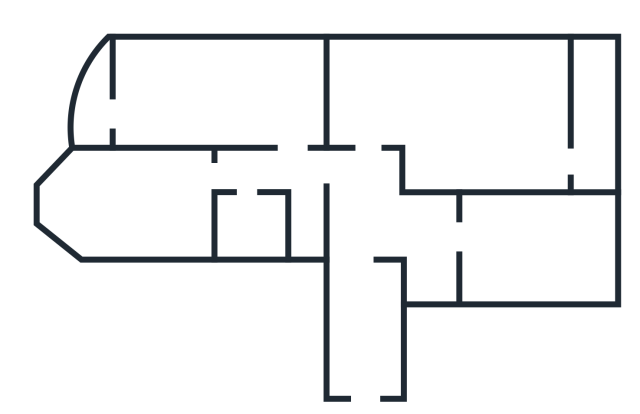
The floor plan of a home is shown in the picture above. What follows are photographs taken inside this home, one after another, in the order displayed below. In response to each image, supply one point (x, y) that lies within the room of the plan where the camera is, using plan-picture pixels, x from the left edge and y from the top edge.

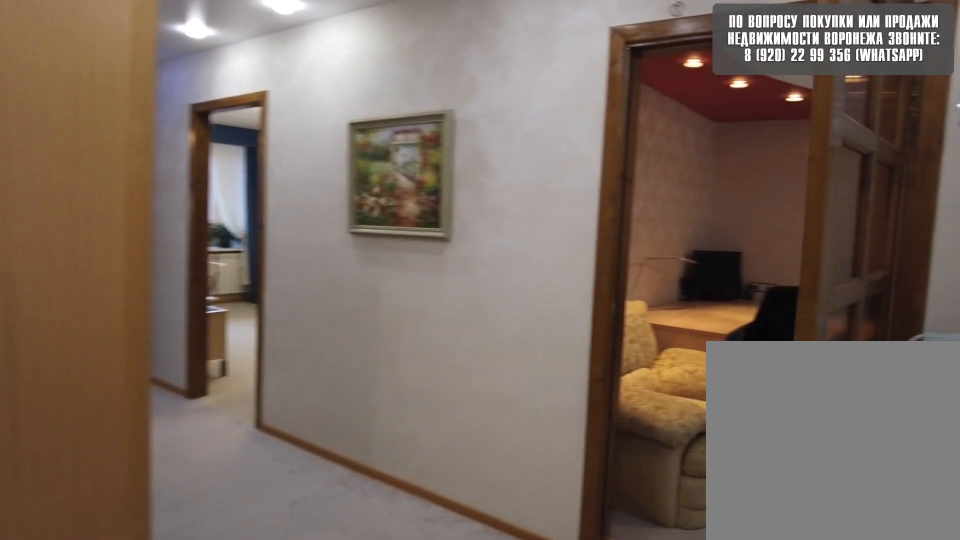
(376, 228)
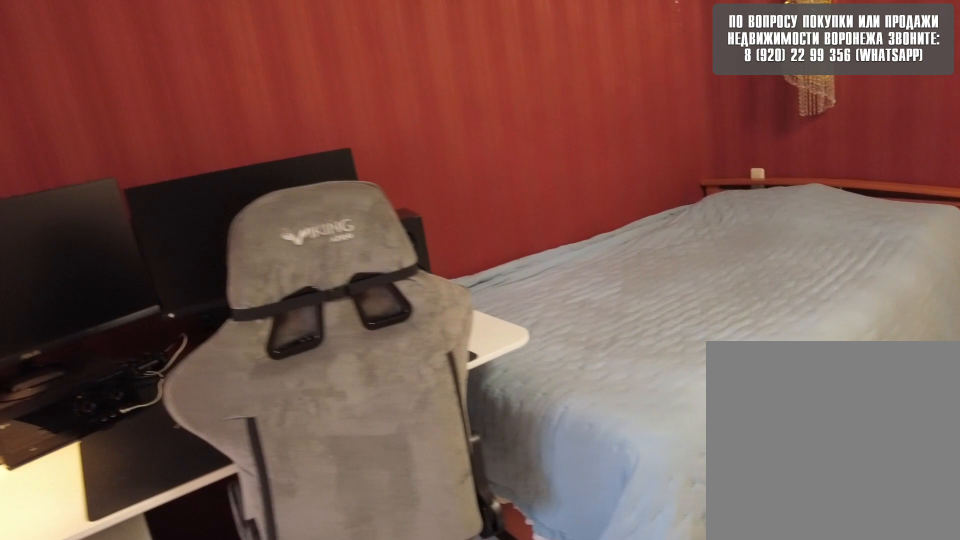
(416, 103)
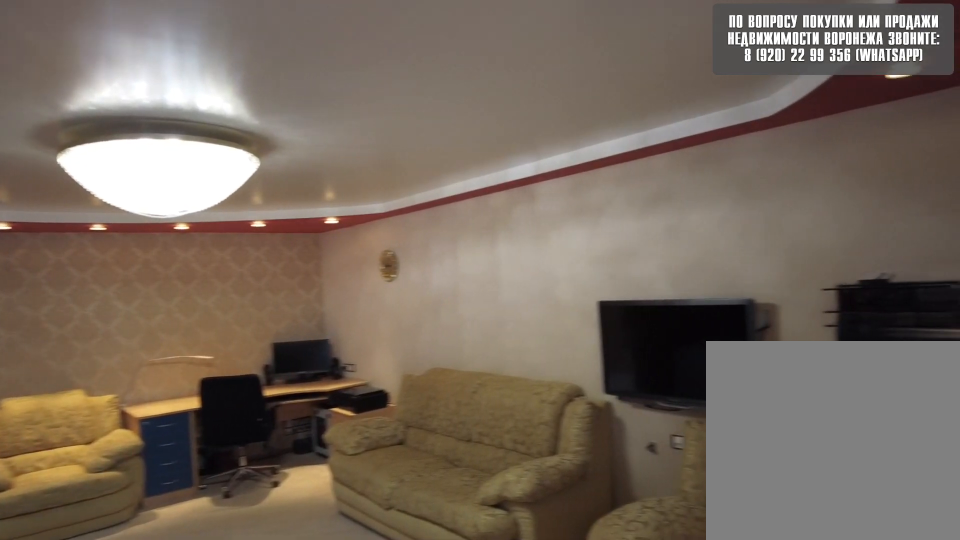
(416, 103)
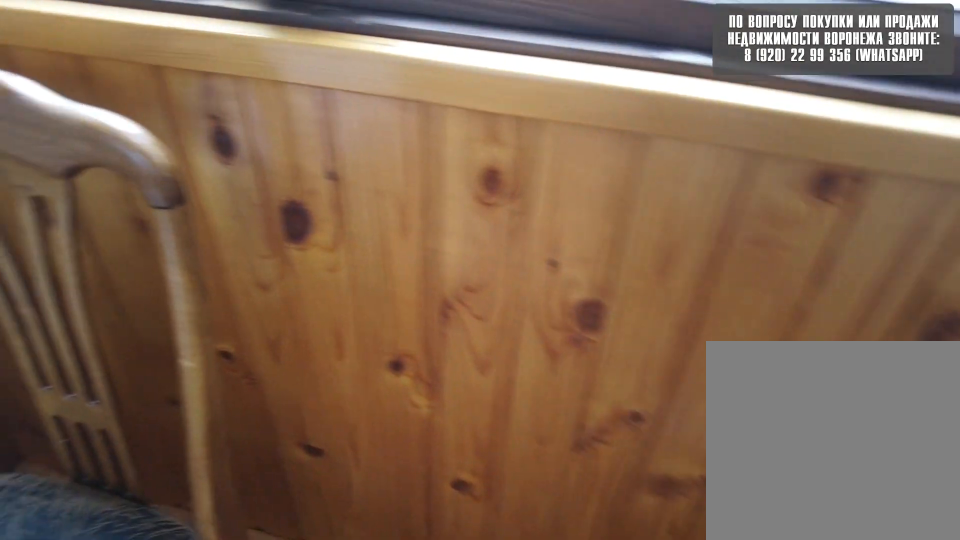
(607, 155)
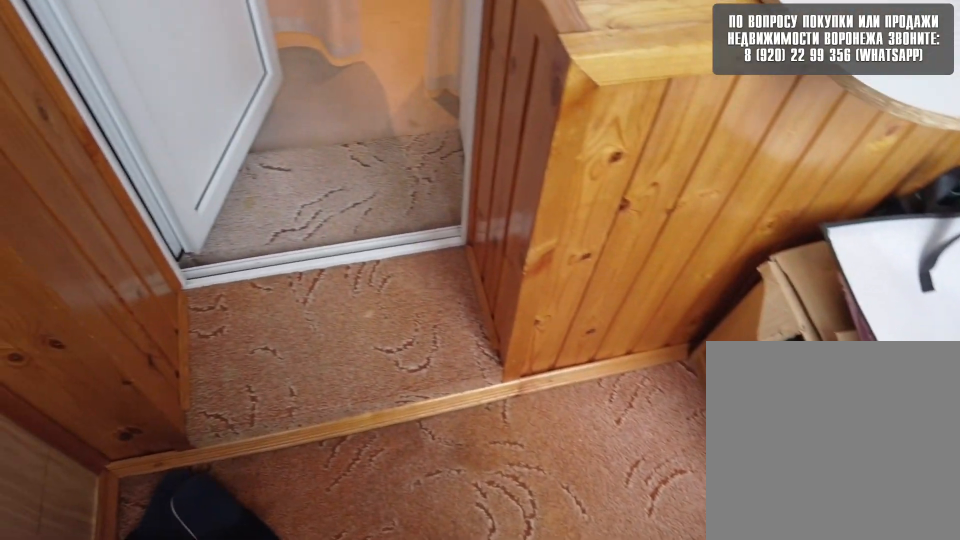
(607, 155)
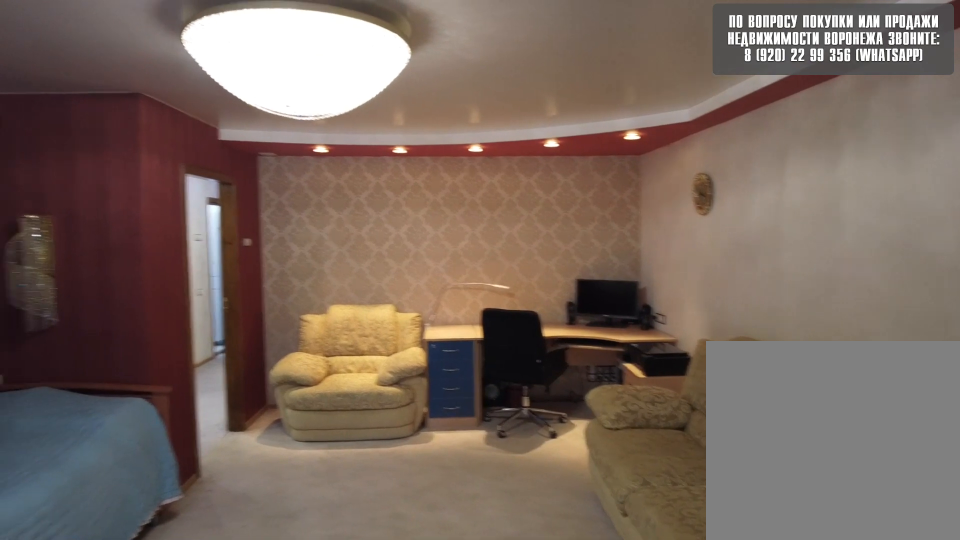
(505, 151)
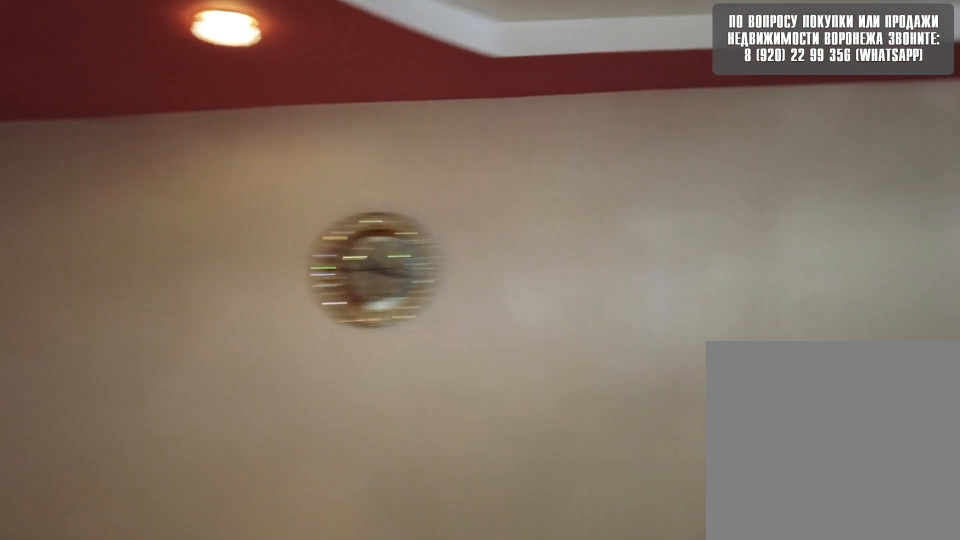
(366, 122)
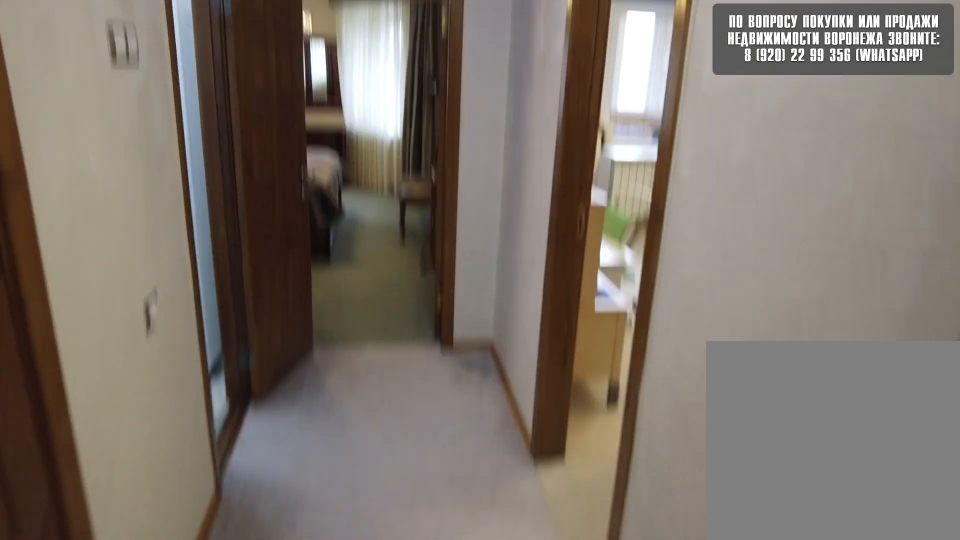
(365, 179)
